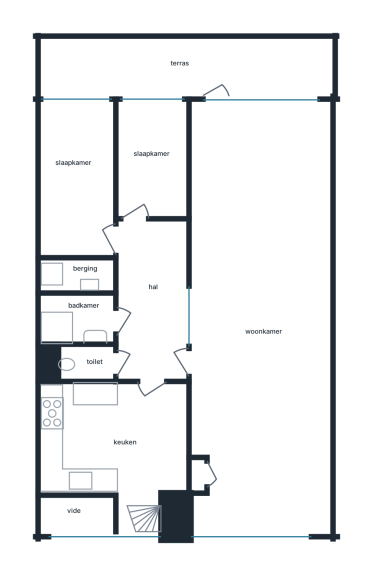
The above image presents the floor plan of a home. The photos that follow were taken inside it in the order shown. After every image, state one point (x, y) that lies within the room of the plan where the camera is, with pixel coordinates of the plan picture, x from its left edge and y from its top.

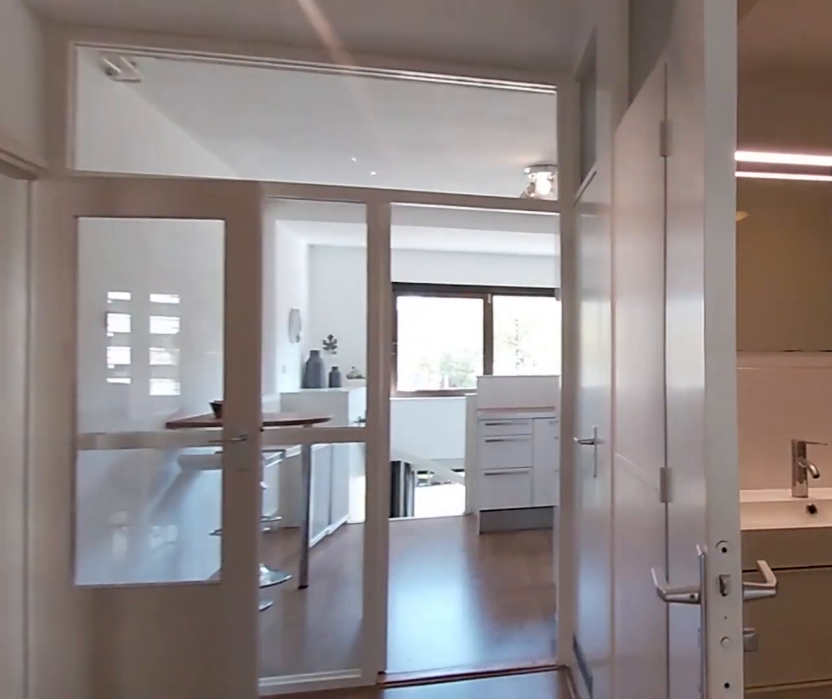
(152, 300)
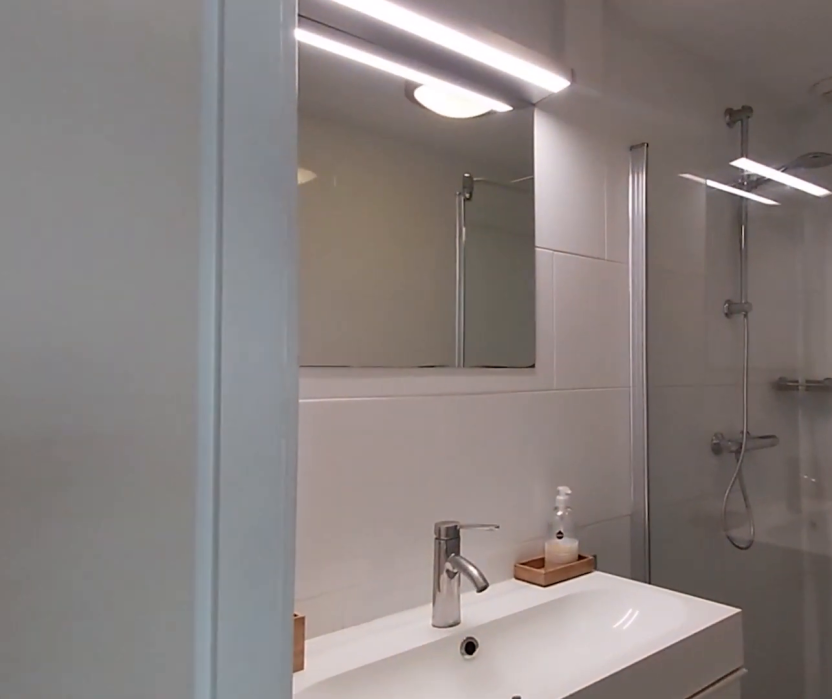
(80, 319)
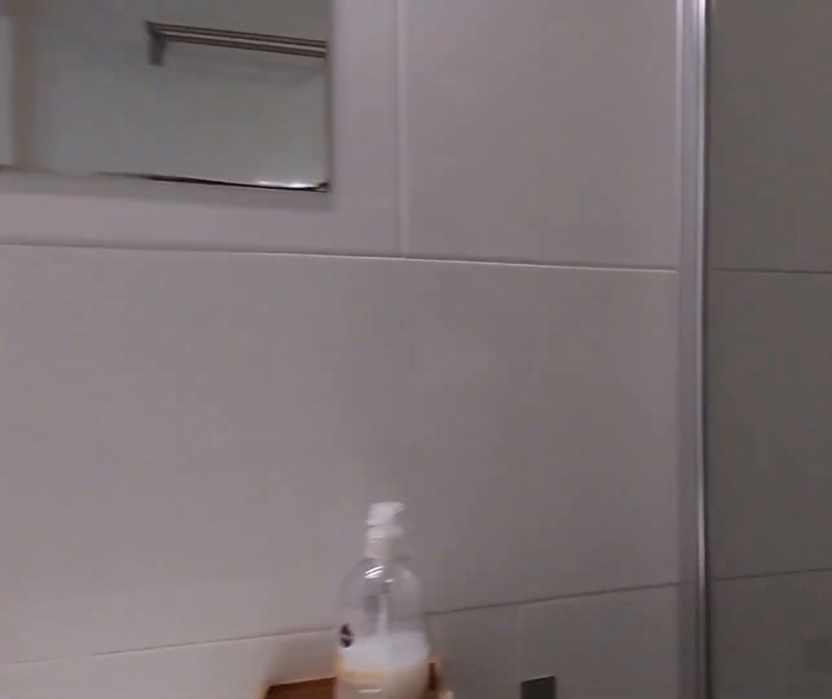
(80, 319)
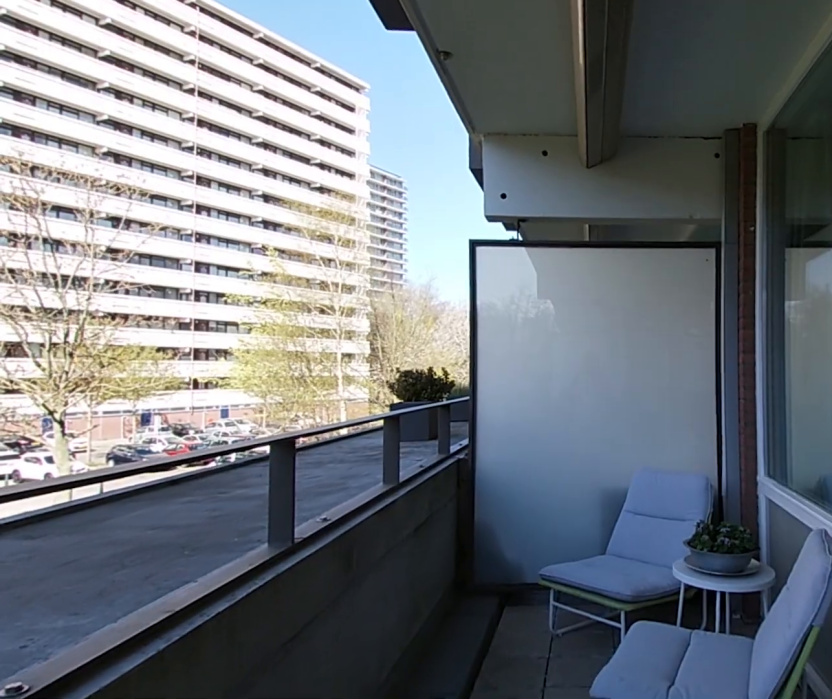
(186, 66)
